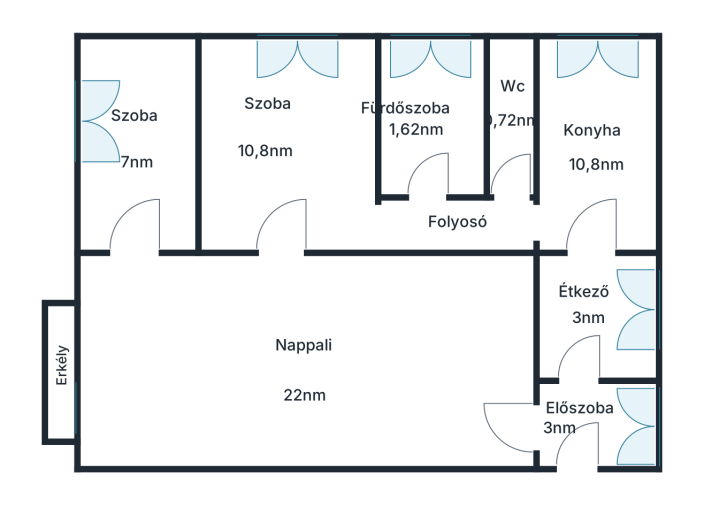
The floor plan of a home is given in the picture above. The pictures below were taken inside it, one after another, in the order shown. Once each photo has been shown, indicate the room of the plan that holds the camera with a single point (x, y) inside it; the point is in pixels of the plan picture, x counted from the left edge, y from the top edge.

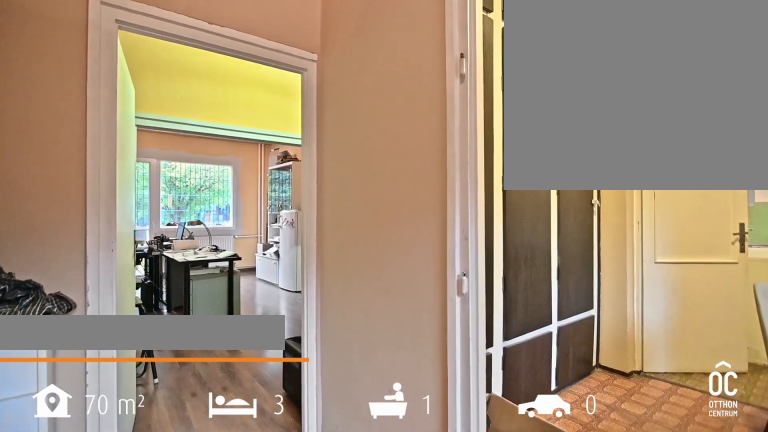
(590, 422)
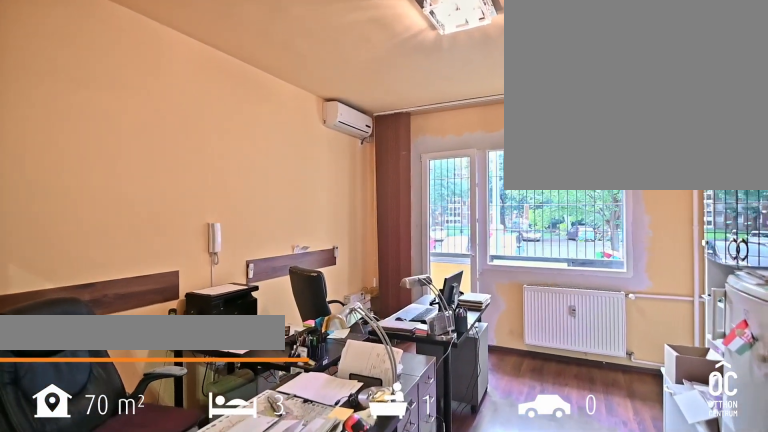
(297, 367)
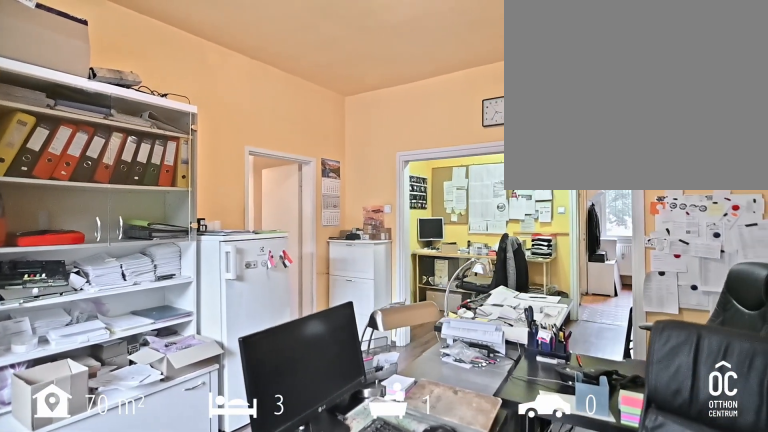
(297, 367)
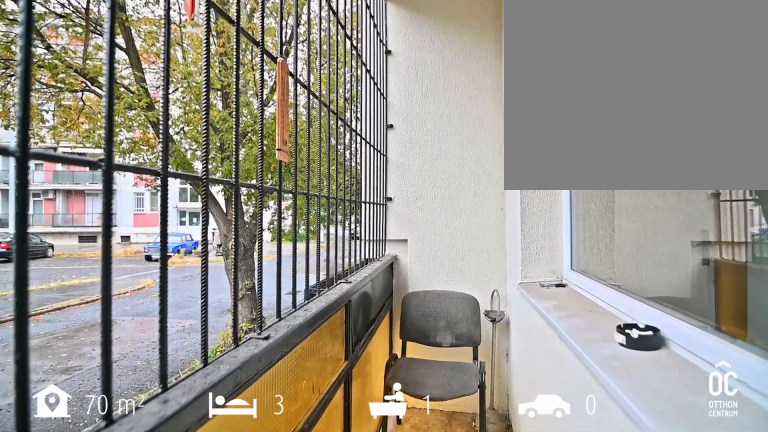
(61, 374)
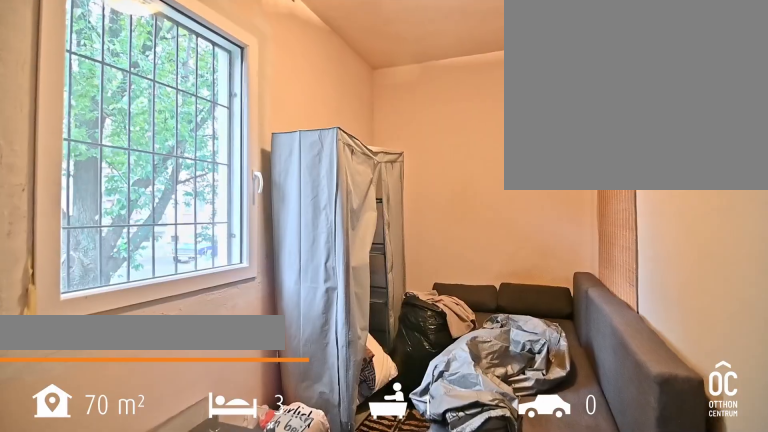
(143, 138)
